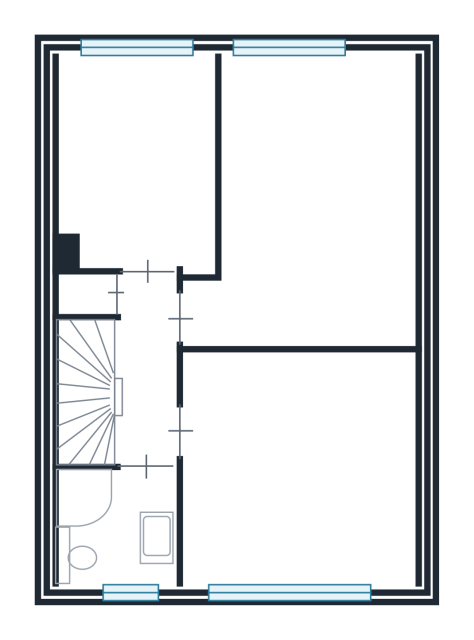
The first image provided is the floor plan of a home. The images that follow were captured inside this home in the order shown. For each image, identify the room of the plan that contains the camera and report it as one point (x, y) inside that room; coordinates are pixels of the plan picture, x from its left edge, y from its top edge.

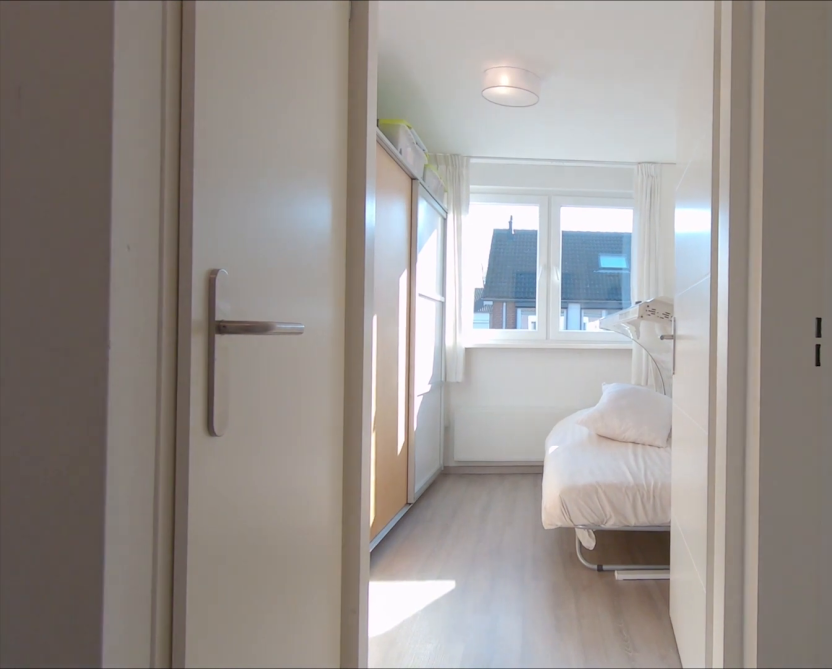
(145, 370)
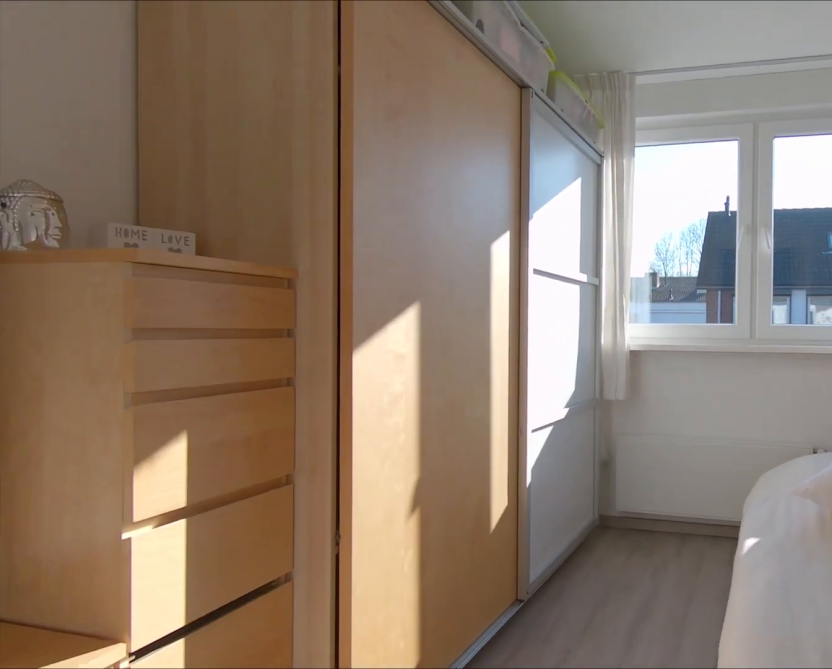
(135, 160)
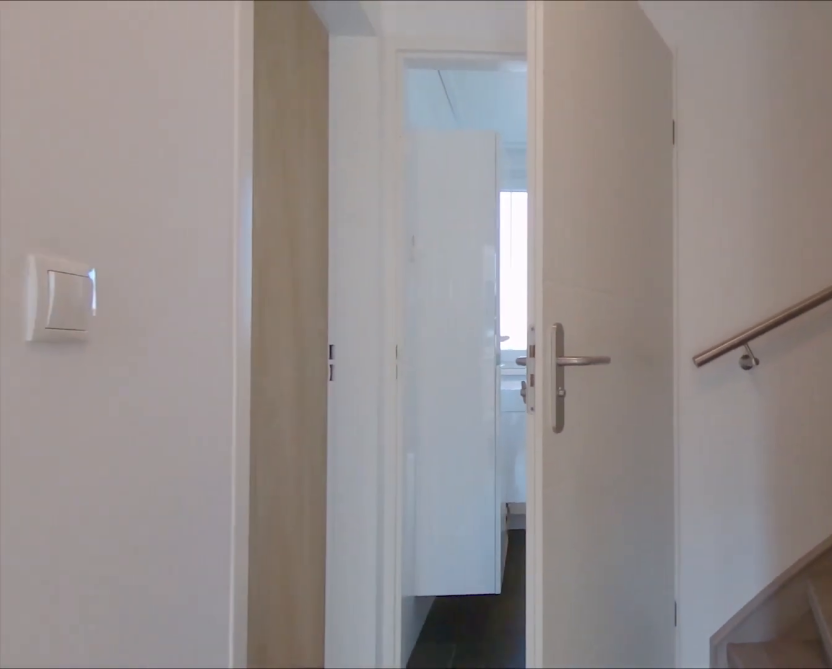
(145, 369)
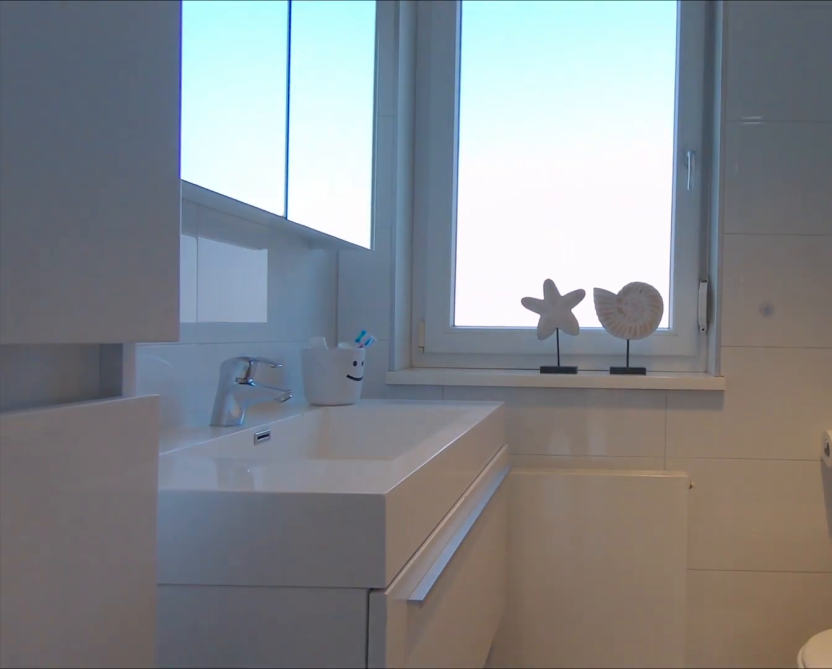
(124, 529)
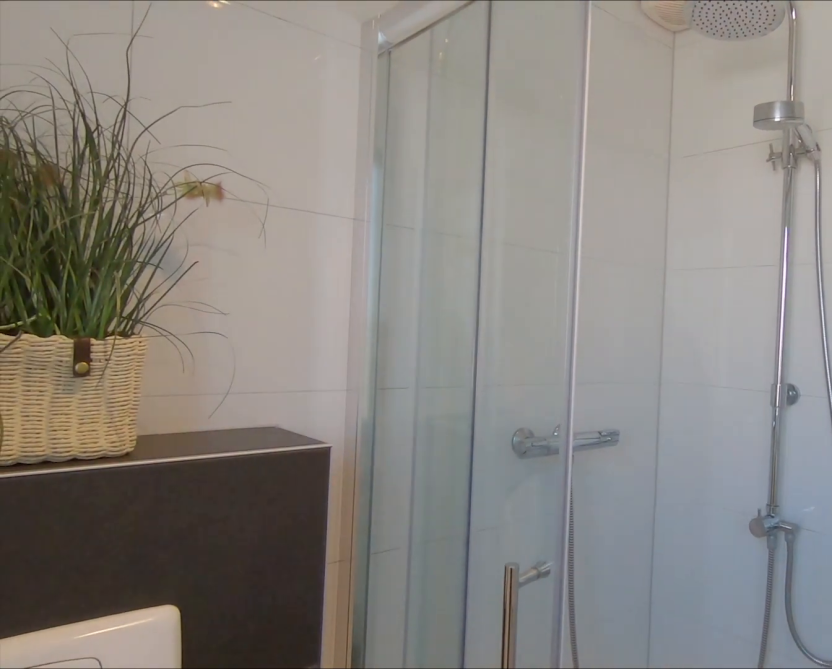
(124, 529)
